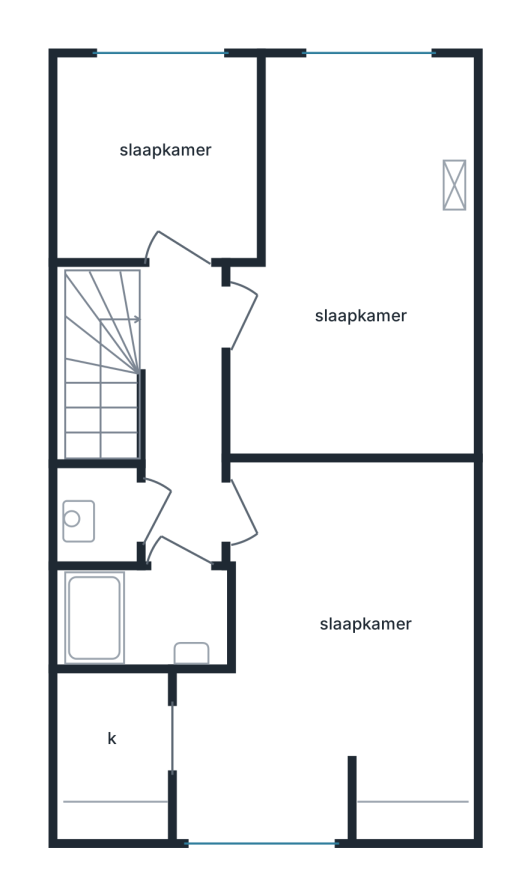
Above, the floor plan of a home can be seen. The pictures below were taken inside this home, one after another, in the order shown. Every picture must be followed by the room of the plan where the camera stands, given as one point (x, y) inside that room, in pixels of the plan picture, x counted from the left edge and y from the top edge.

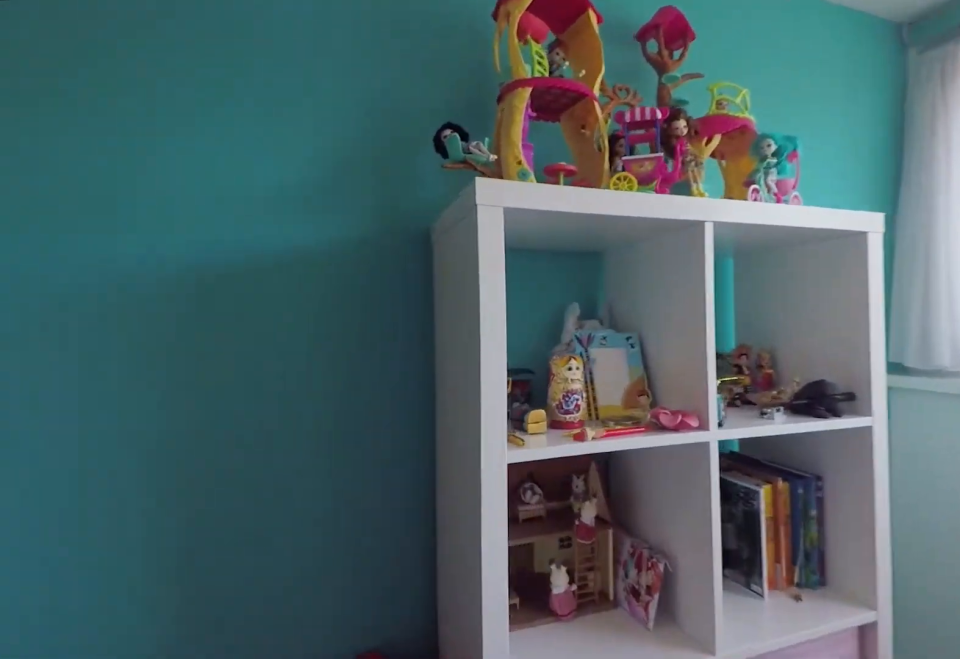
(358, 267)
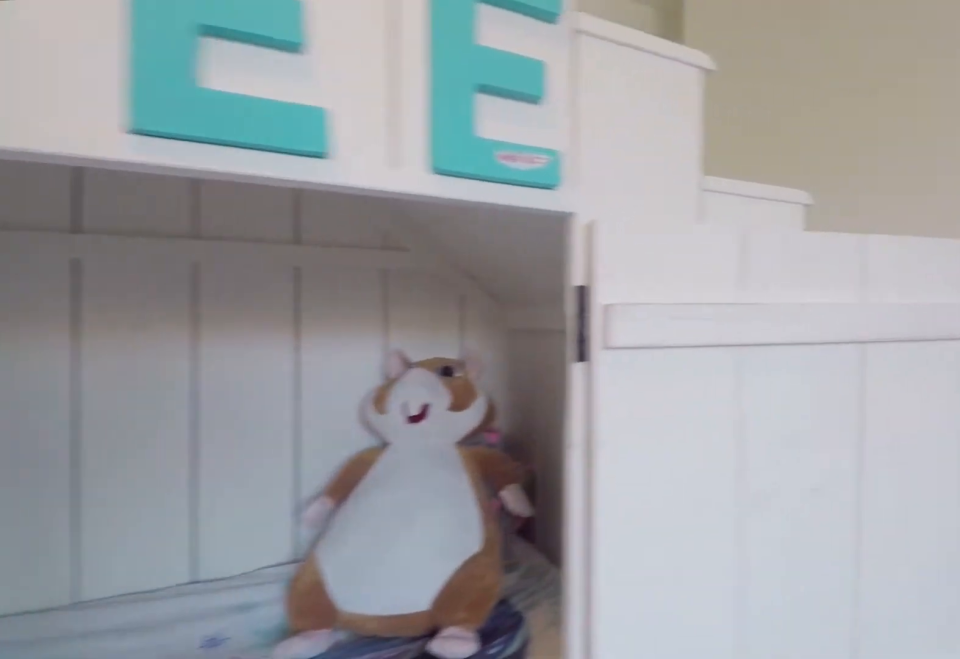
(358, 267)
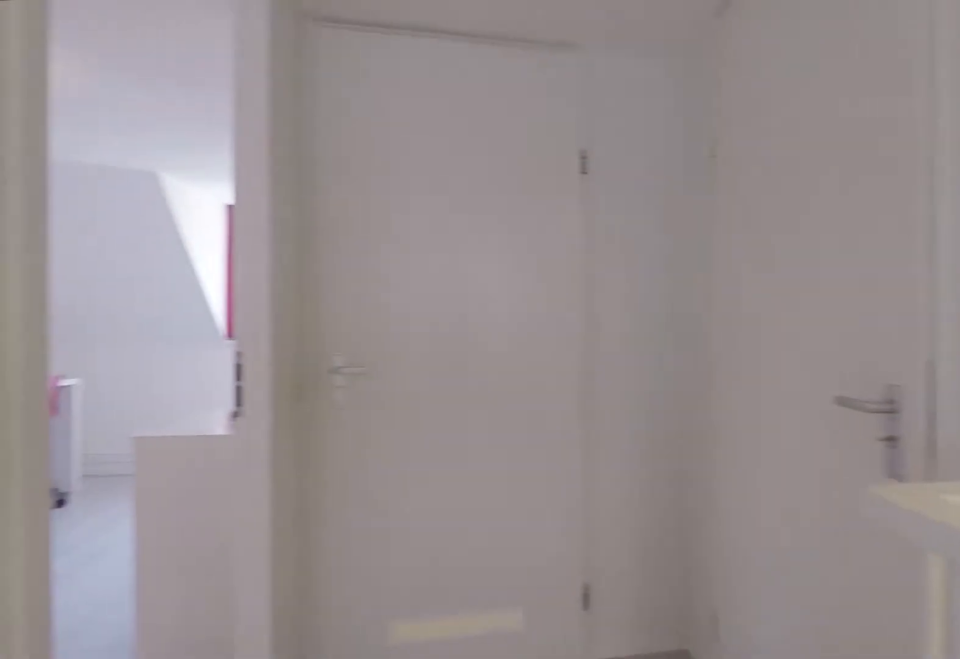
(182, 416)
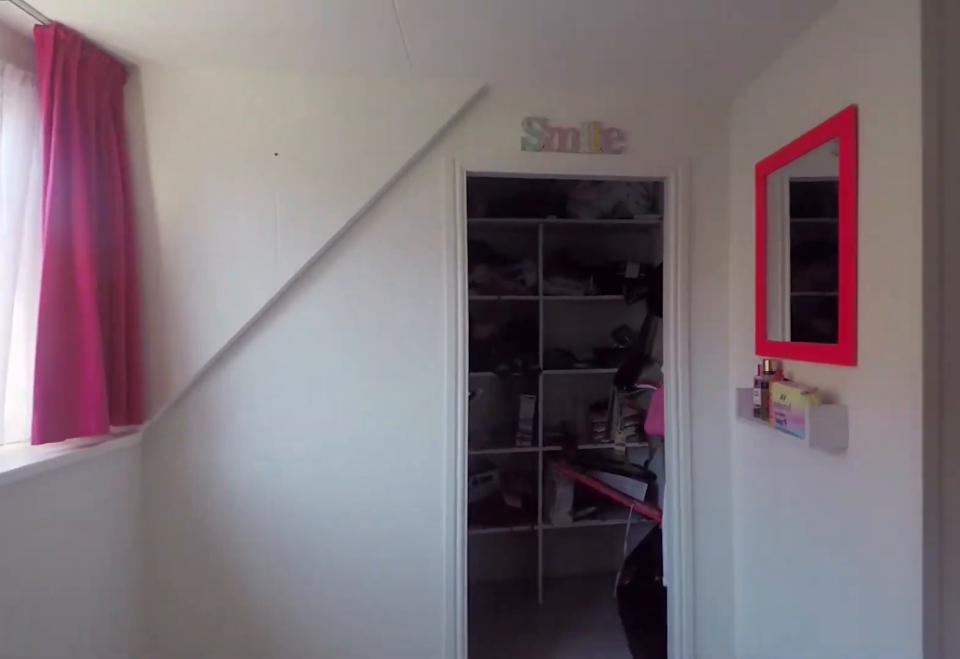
(334, 651)
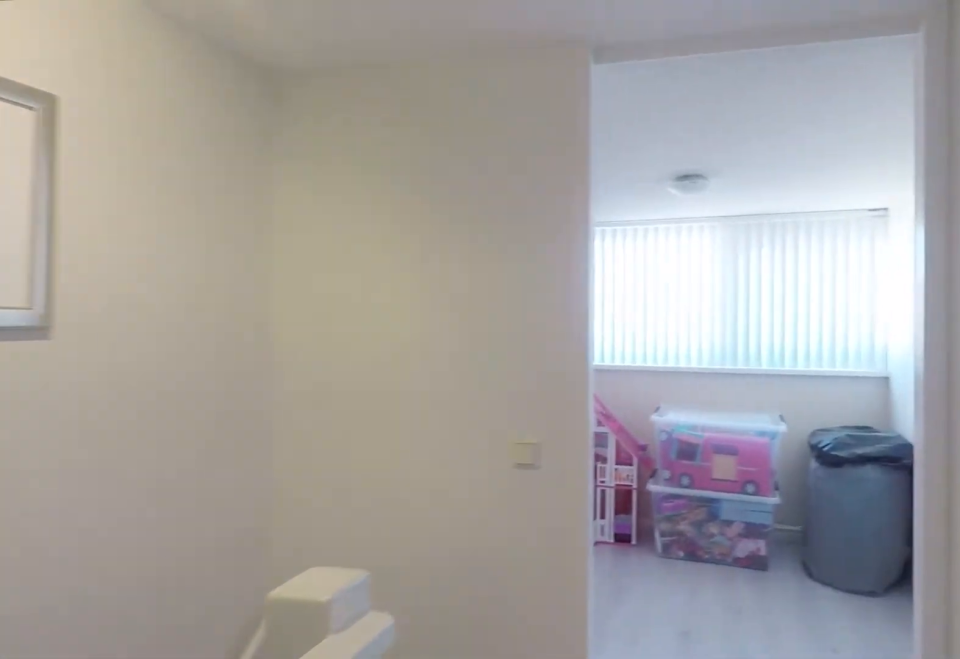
(182, 416)
